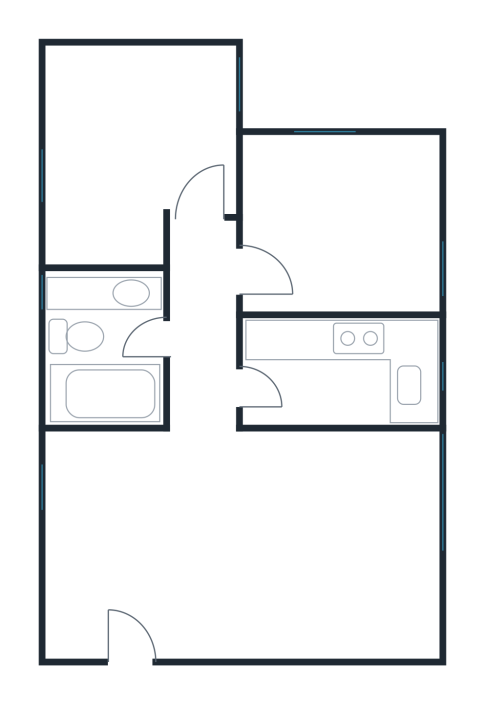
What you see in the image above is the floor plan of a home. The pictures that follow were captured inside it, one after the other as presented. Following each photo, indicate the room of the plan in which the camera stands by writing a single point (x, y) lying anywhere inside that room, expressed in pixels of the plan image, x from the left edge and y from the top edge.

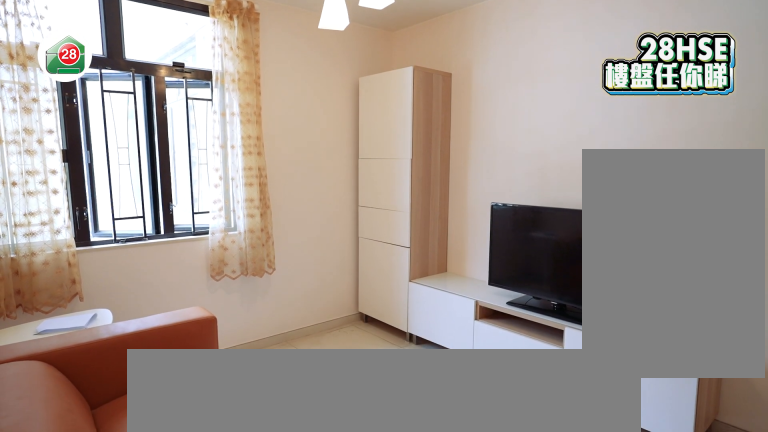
(214, 542)
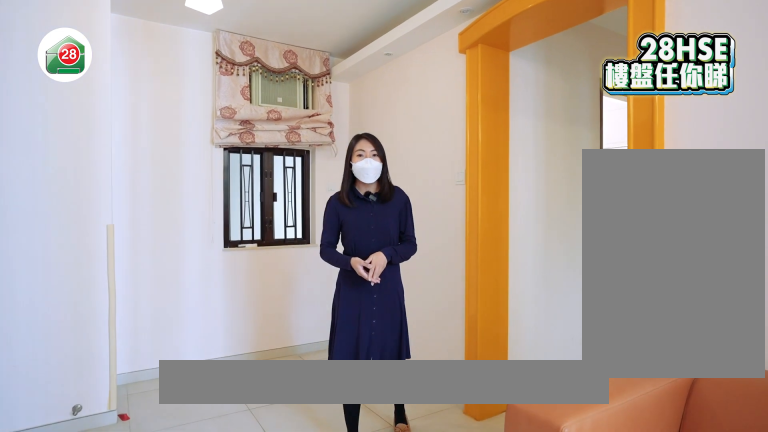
(214, 542)
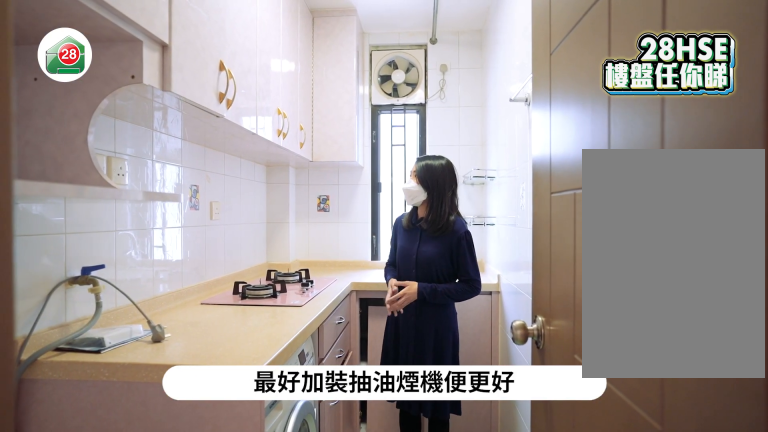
(304, 371)
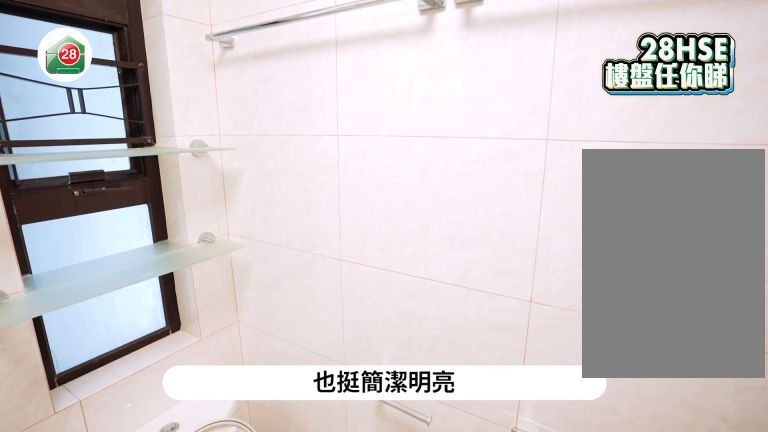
(121, 353)
